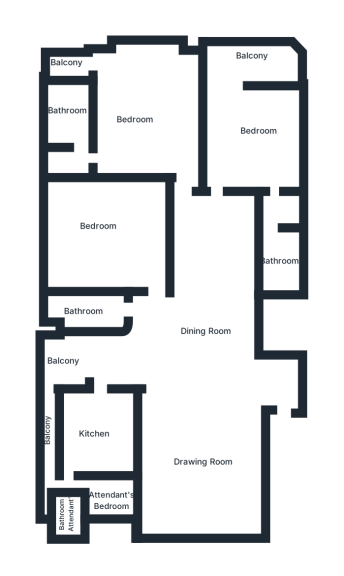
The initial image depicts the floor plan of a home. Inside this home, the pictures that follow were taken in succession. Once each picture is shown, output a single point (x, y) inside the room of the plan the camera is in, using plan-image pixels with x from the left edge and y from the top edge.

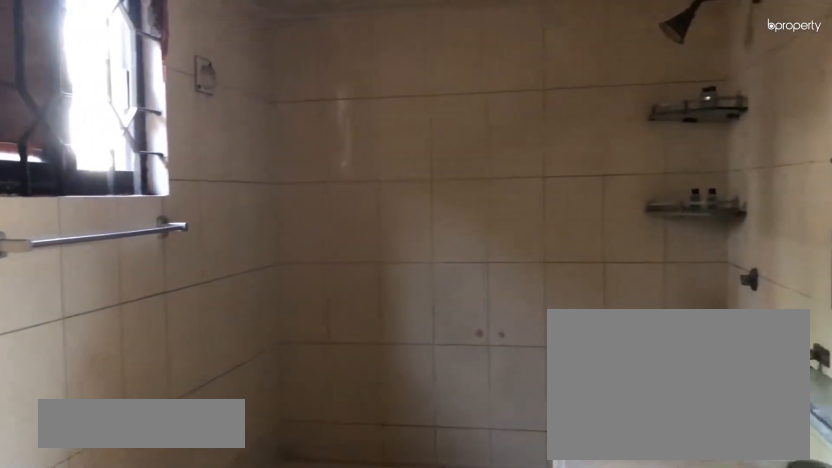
(77, 115)
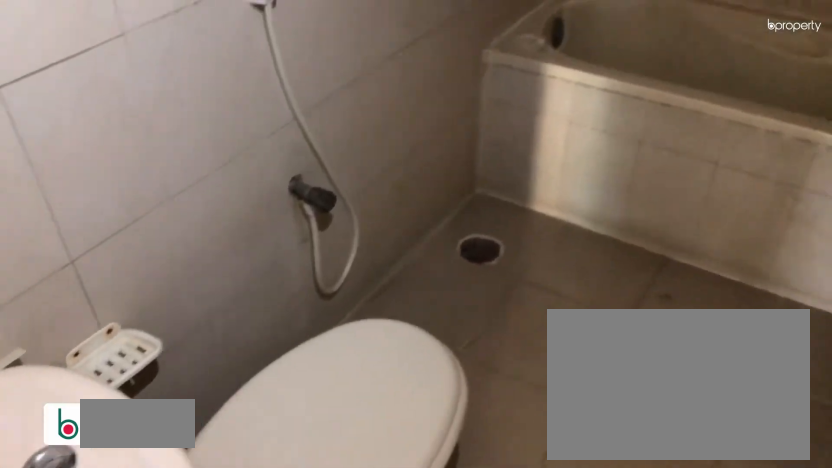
(276, 257)
